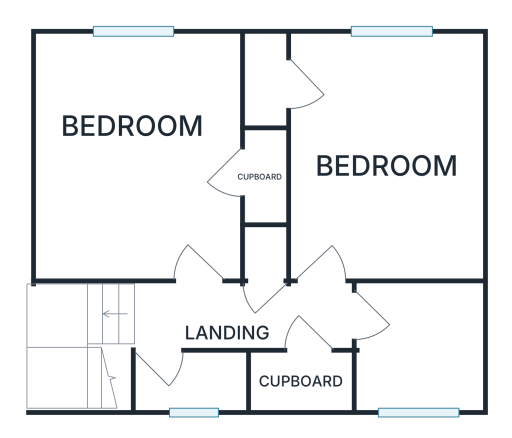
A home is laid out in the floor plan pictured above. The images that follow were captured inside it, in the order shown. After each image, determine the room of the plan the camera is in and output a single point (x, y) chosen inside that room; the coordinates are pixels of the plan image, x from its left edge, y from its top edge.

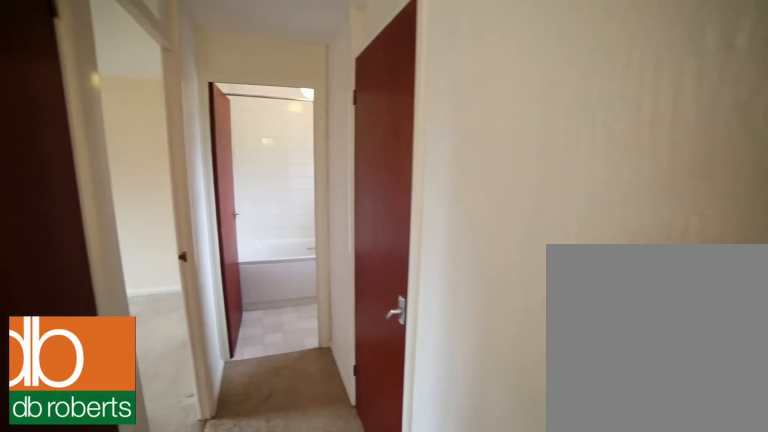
(234, 317)
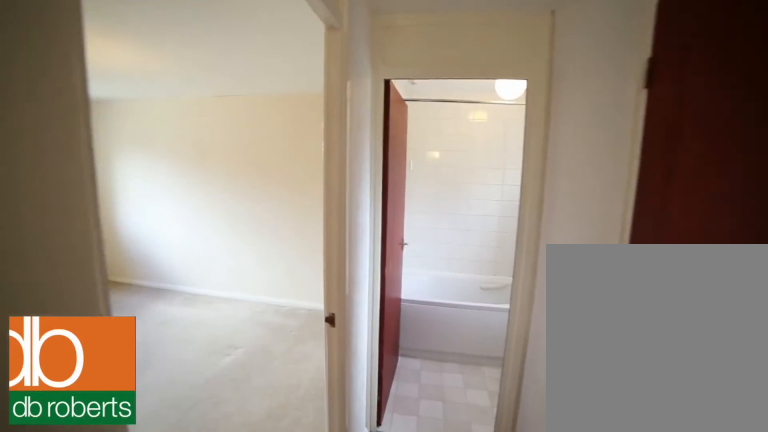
(234, 317)
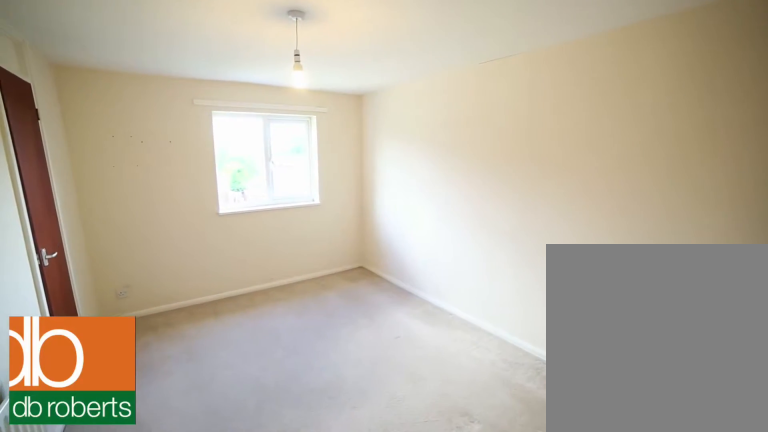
(379, 158)
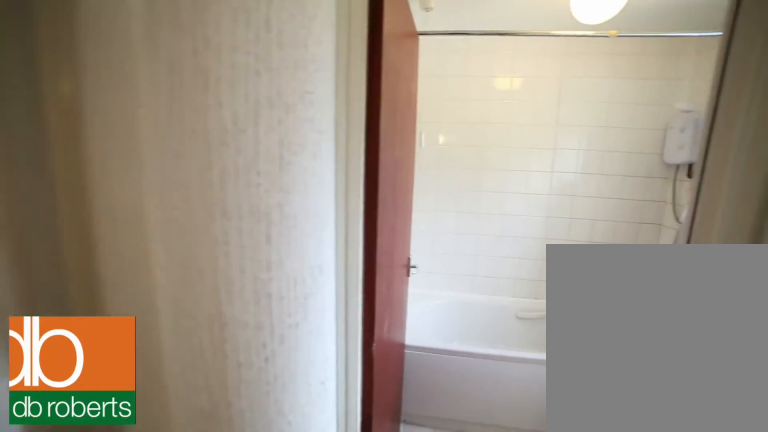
(422, 347)
